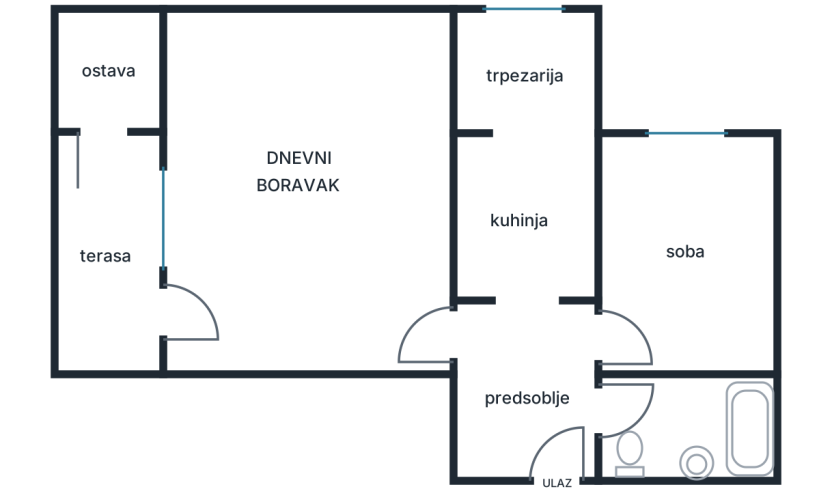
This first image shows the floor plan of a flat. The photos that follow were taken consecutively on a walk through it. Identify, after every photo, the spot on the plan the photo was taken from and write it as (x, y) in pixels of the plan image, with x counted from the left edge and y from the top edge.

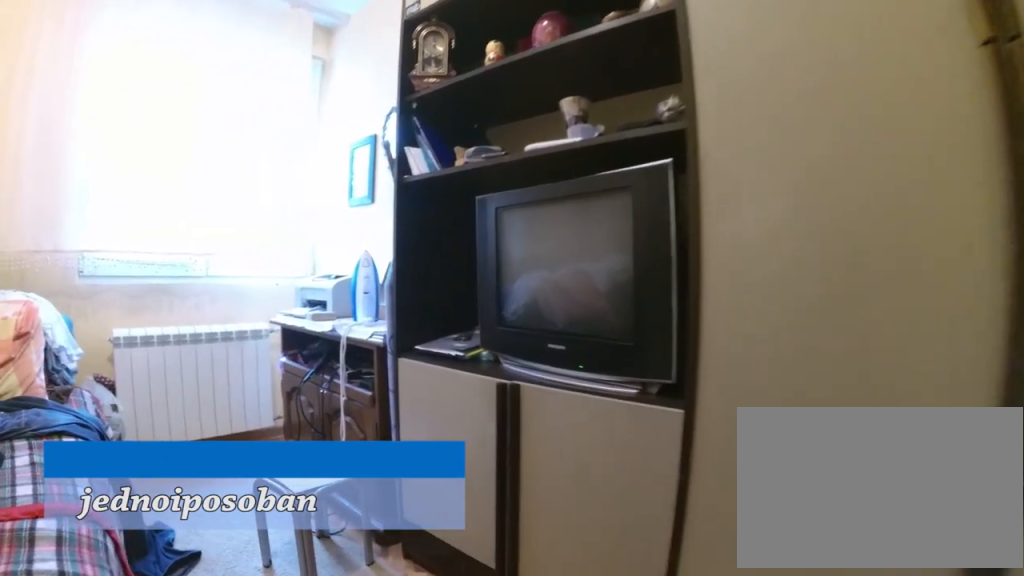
(678, 338)
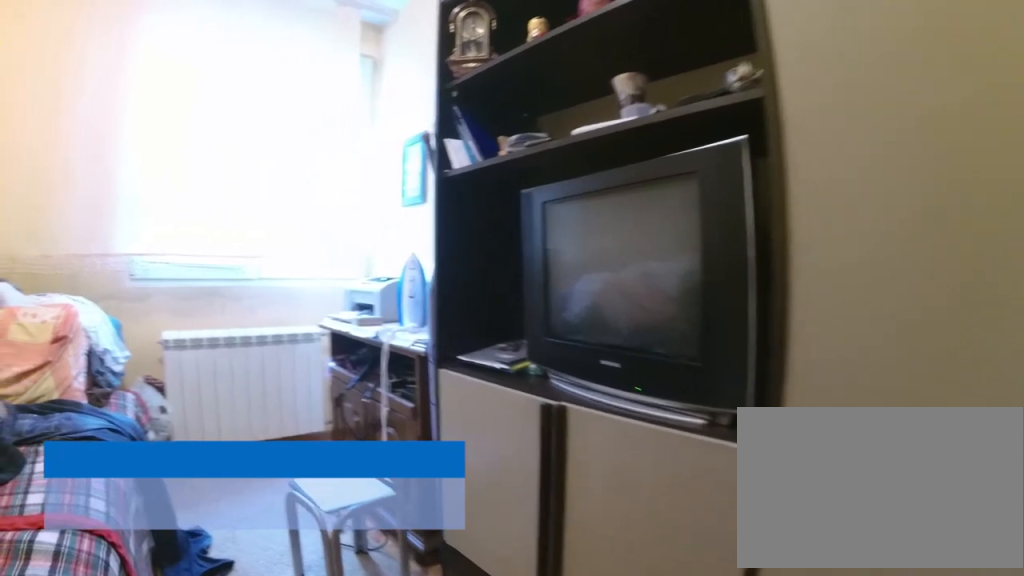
(686, 335)
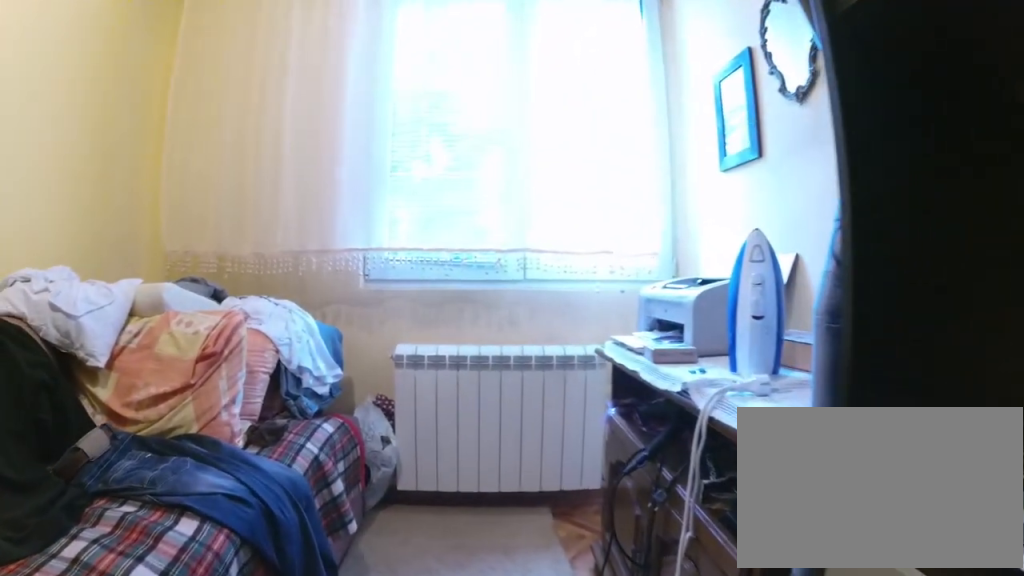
(709, 300)
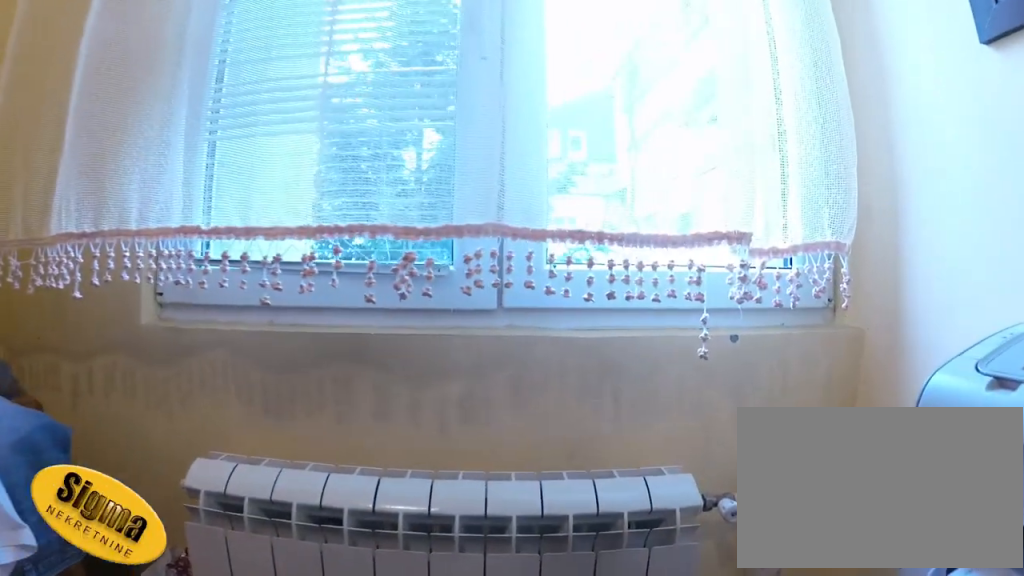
(710, 217)
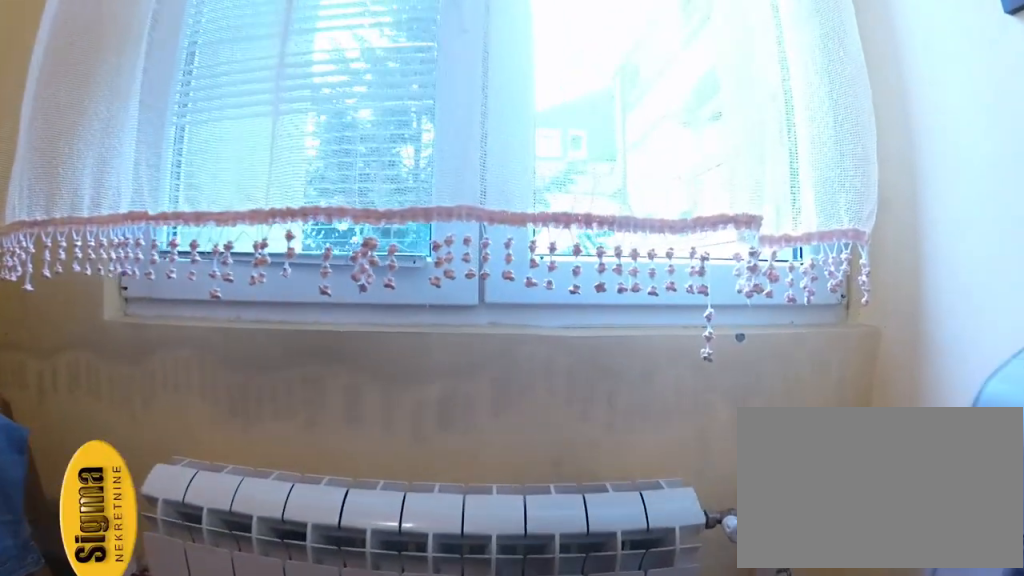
(710, 207)
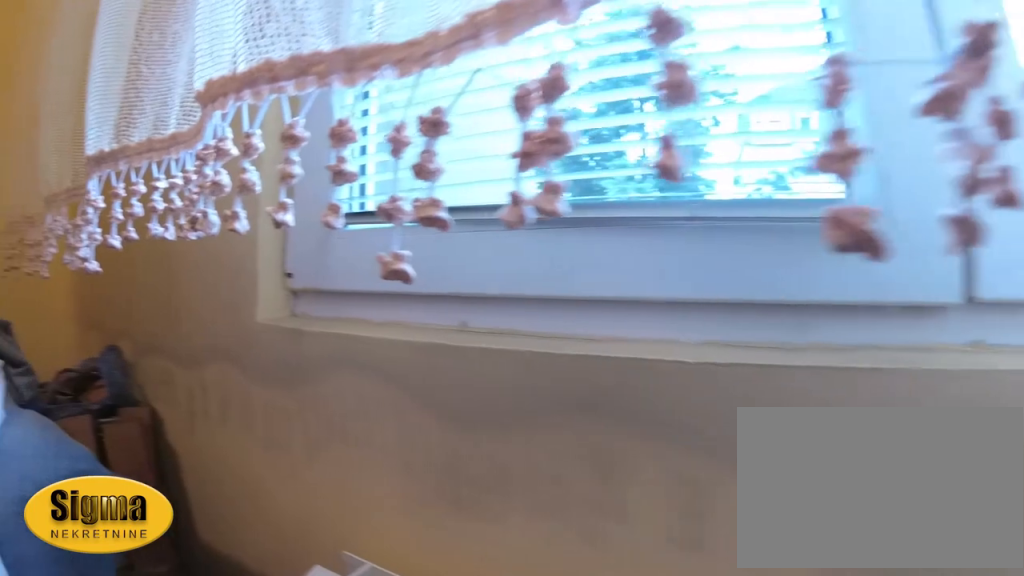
(715, 185)
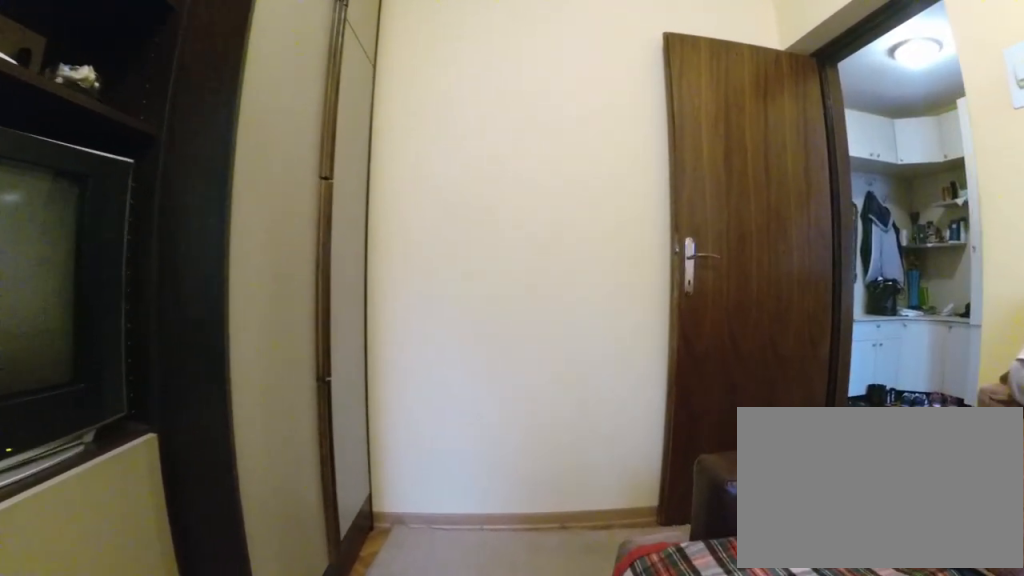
(699, 218)
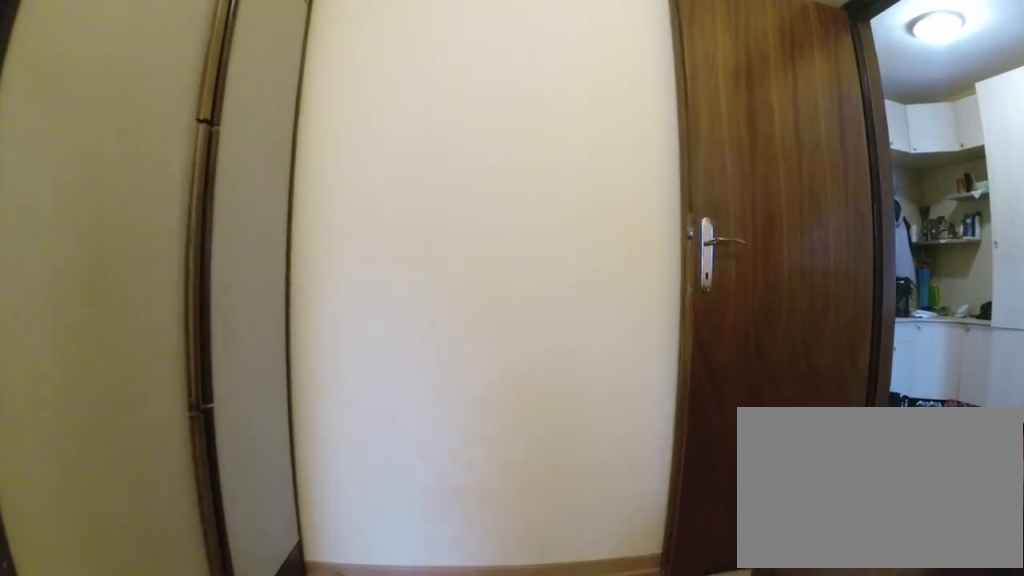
(692, 248)
